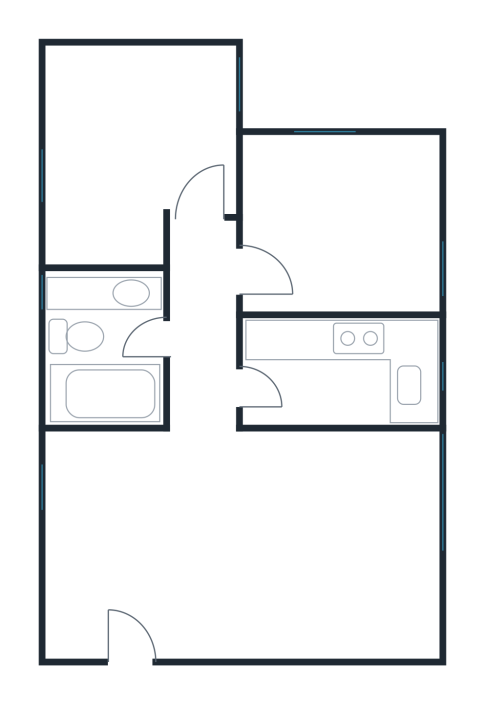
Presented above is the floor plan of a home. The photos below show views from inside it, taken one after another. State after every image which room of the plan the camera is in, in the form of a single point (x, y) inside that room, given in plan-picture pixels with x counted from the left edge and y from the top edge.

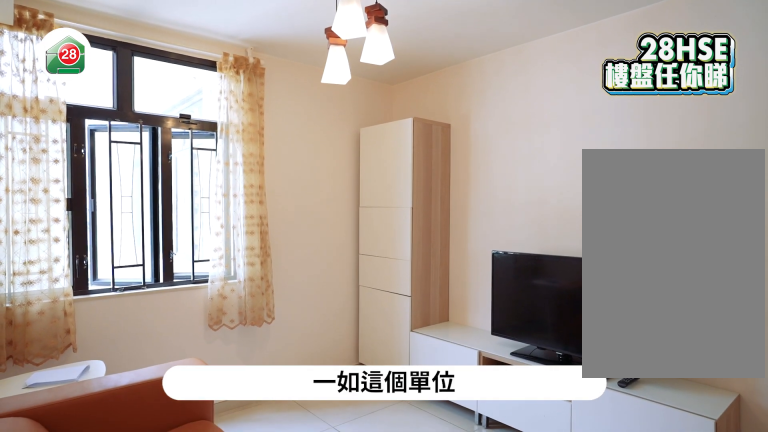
(214, 542)
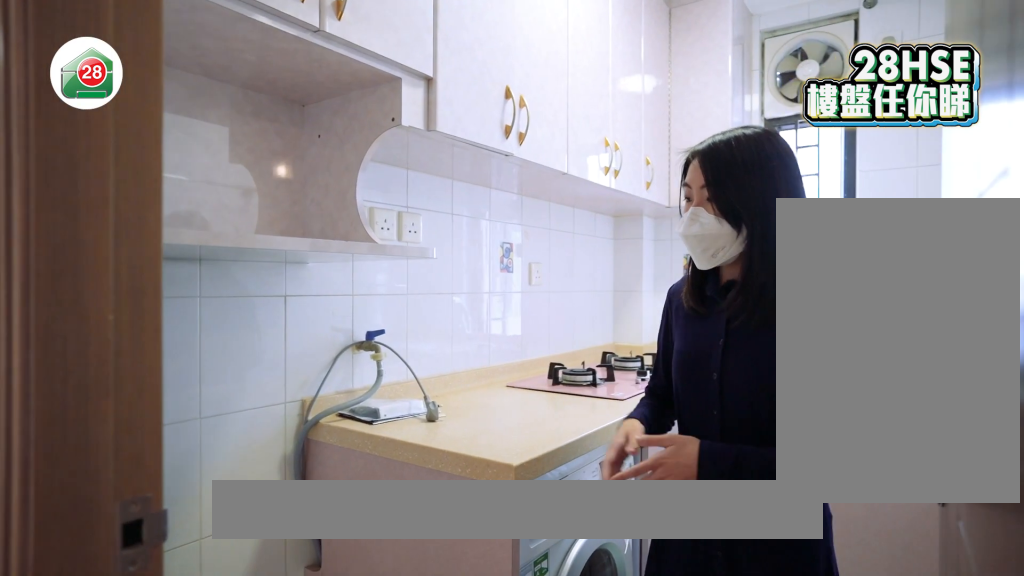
(304, 371)
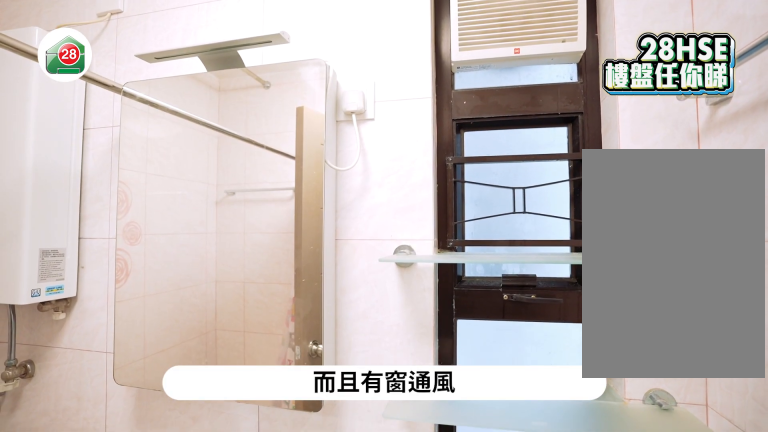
(121, 353)
